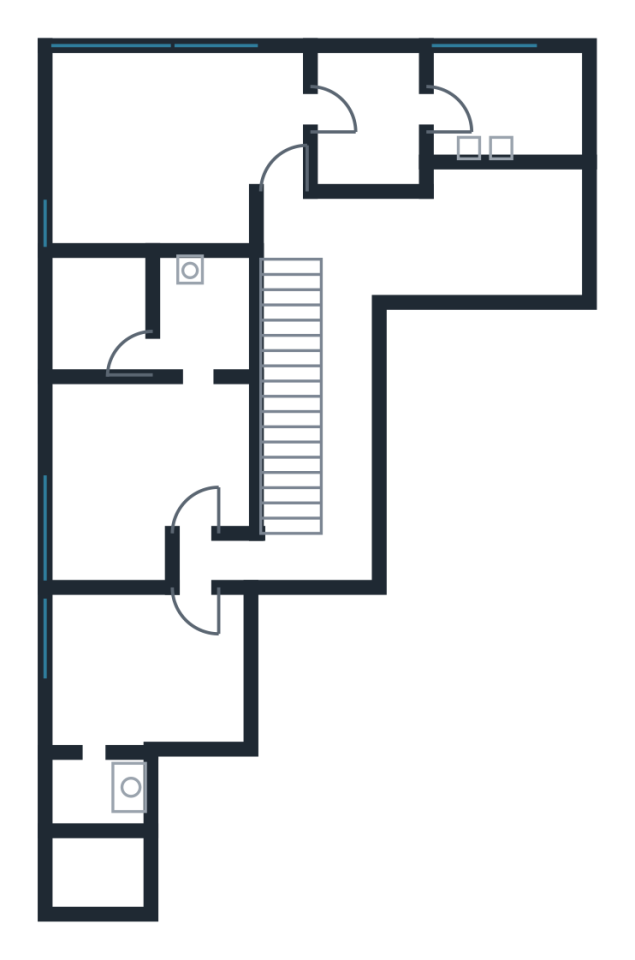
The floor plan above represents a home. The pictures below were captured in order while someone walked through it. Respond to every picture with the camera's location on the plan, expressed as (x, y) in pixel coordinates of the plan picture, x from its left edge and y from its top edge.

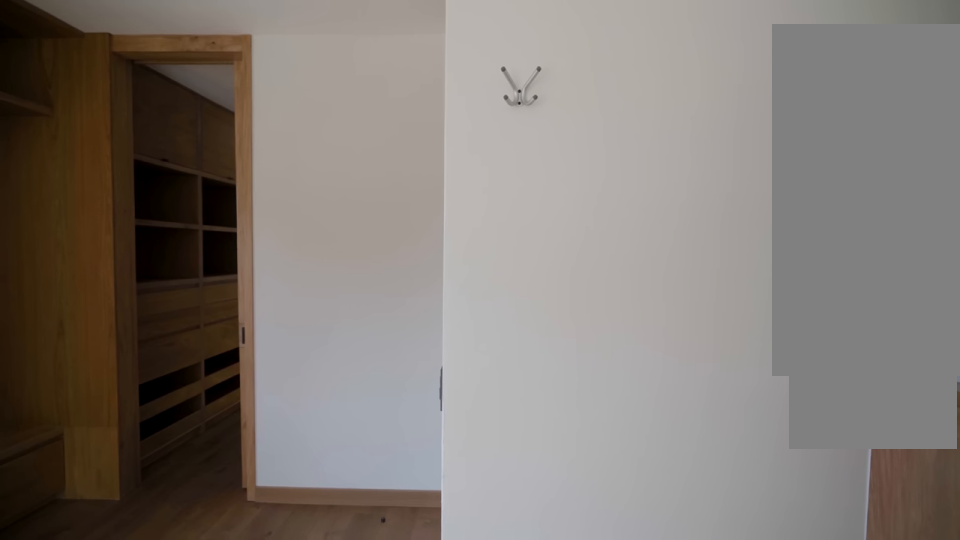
(170, 196)
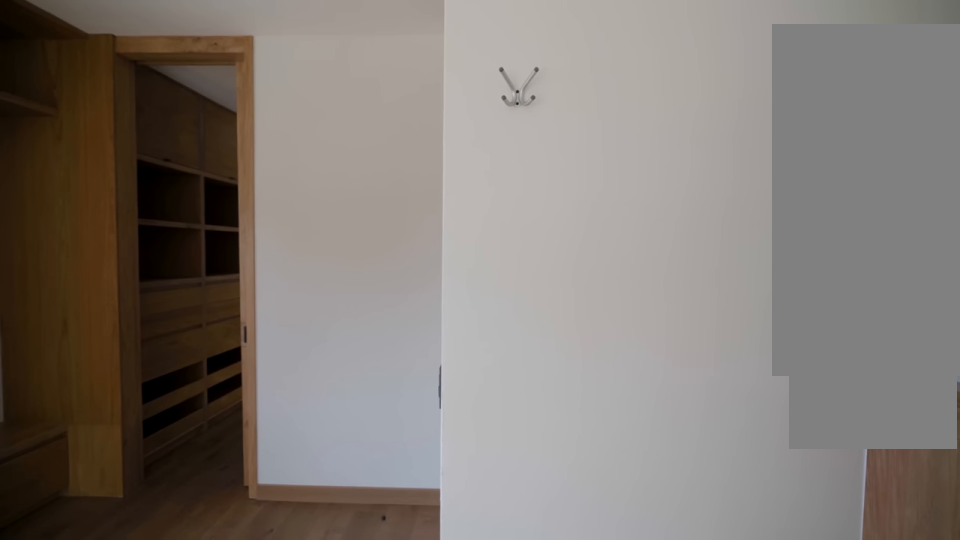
(170, 196)
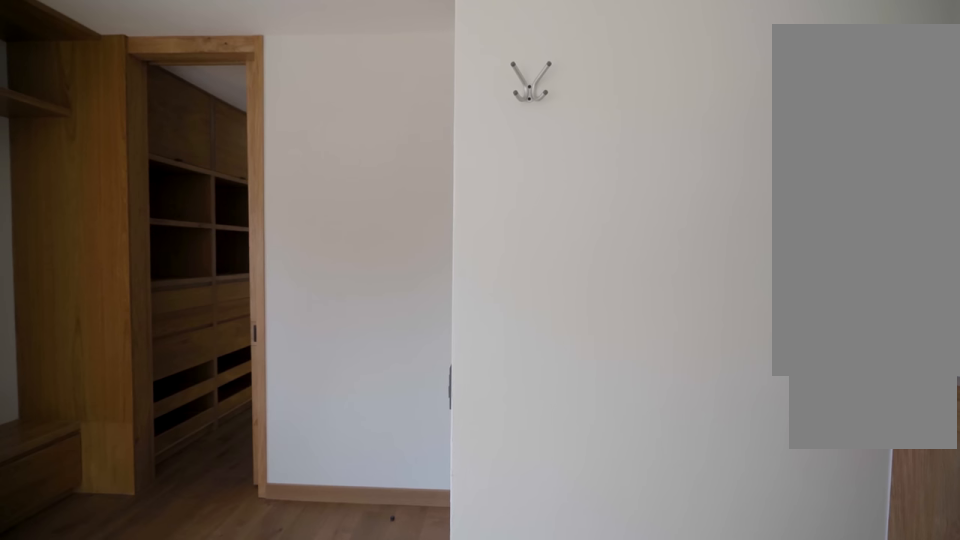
(170, 196)
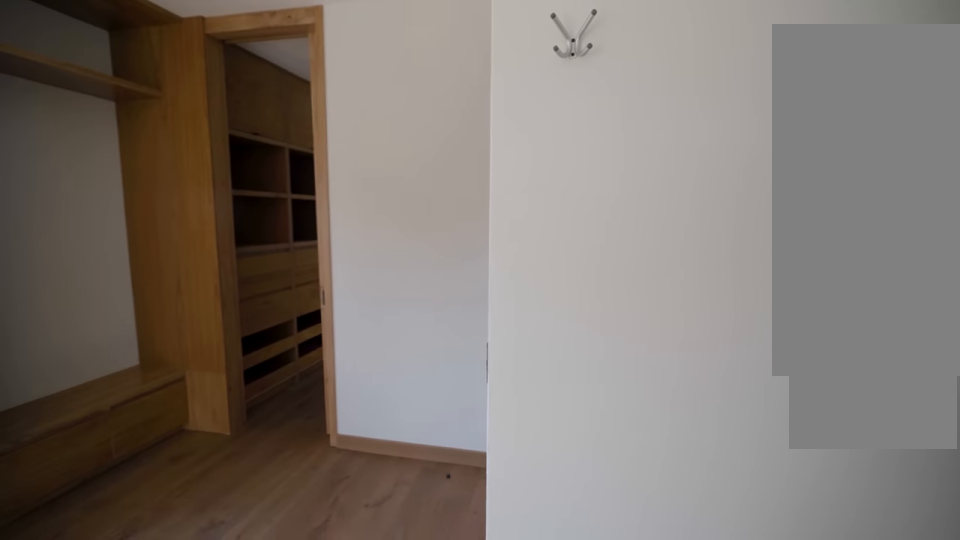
(194, 206)
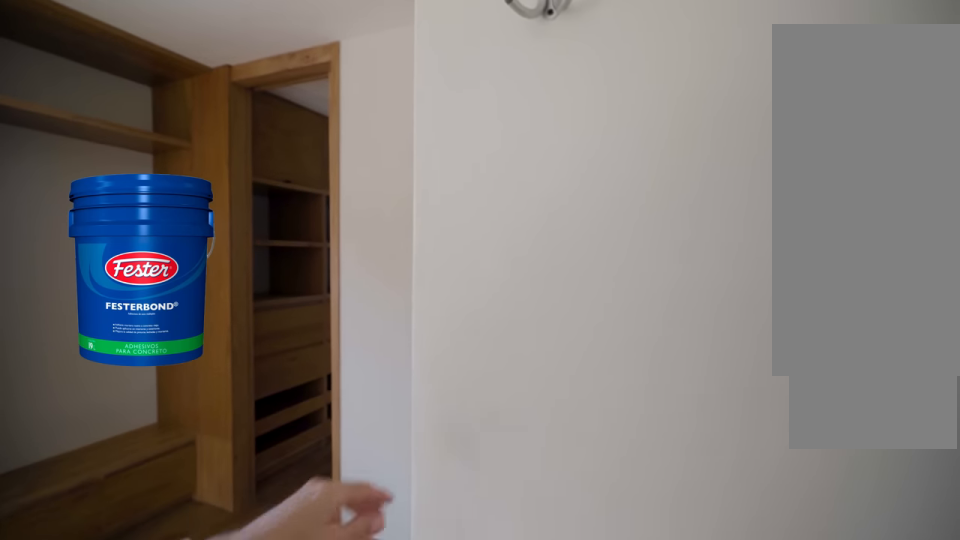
(199, 211)
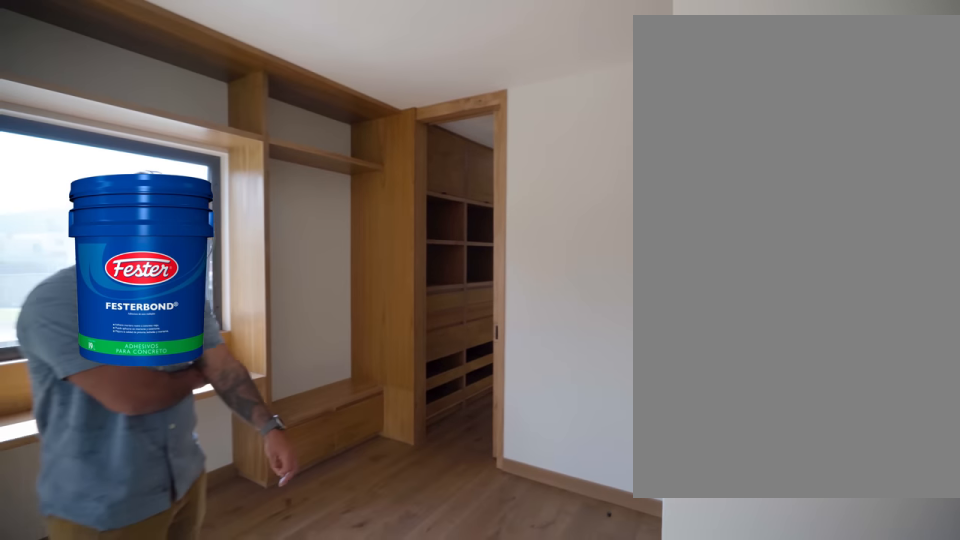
(203, 209)
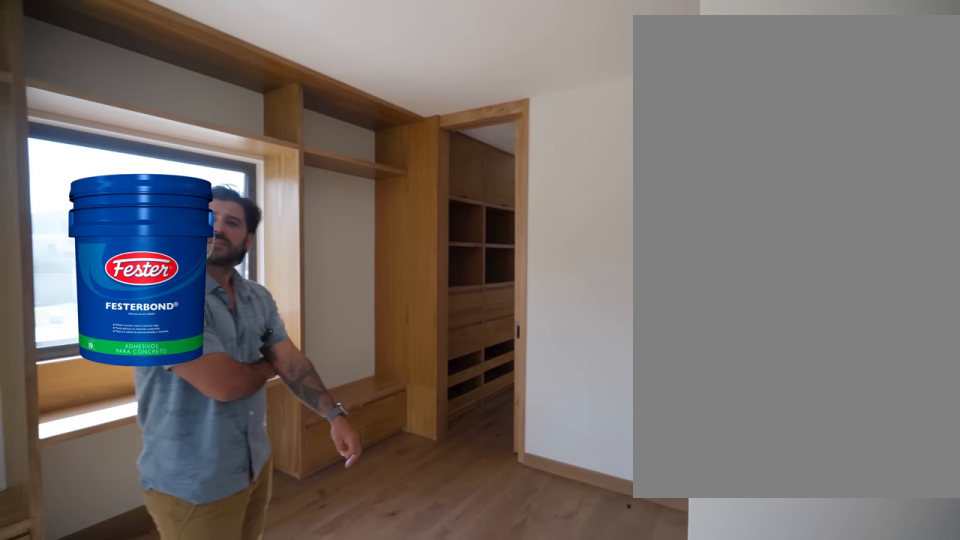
(194, 202)
